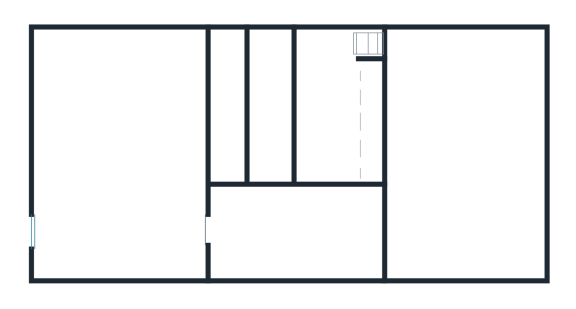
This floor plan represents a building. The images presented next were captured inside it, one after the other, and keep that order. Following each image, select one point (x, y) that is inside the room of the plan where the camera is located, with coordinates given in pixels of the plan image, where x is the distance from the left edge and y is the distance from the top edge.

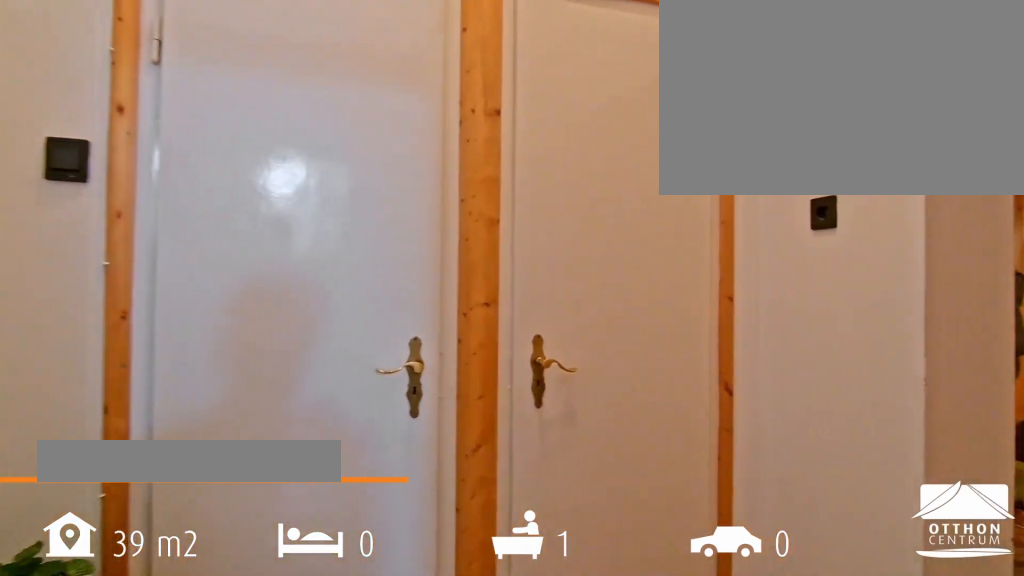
(296, 236)
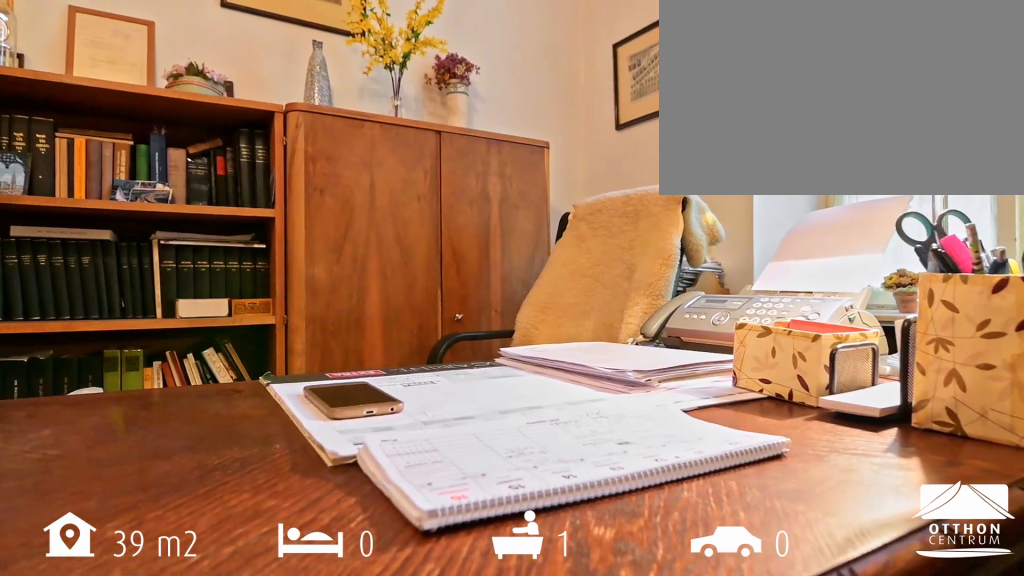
(468, 149)
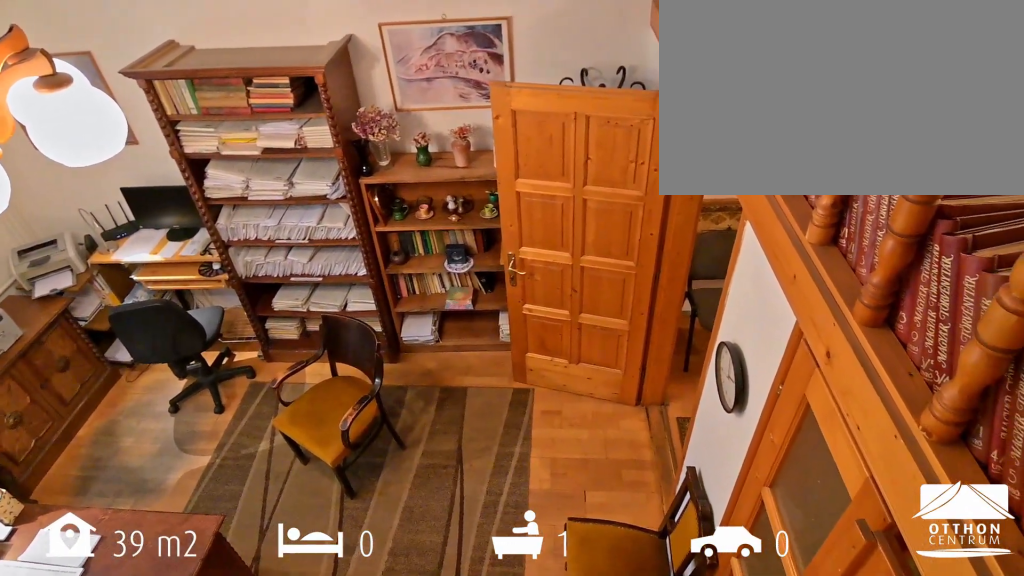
(468, 149)
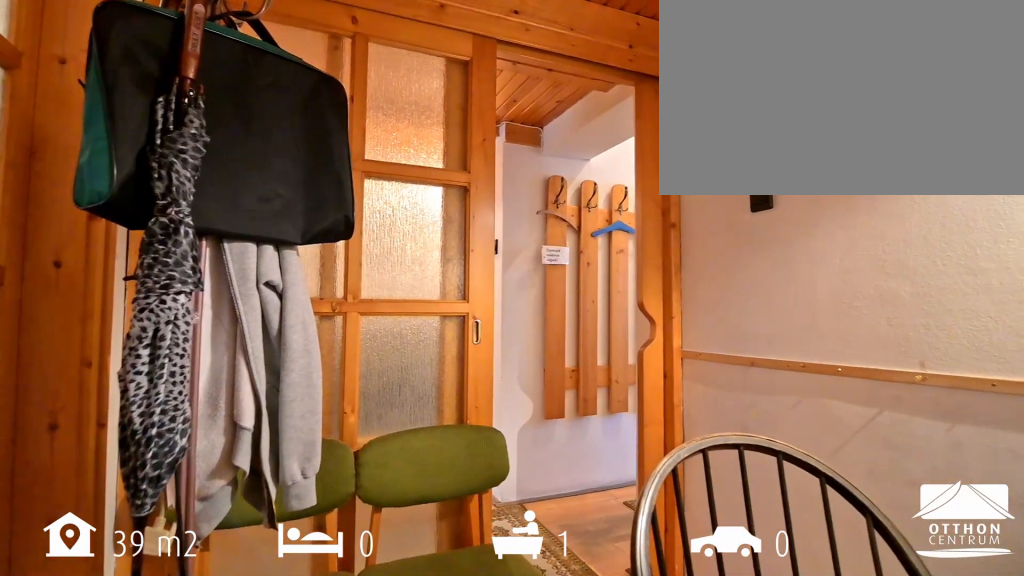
(332, 114)
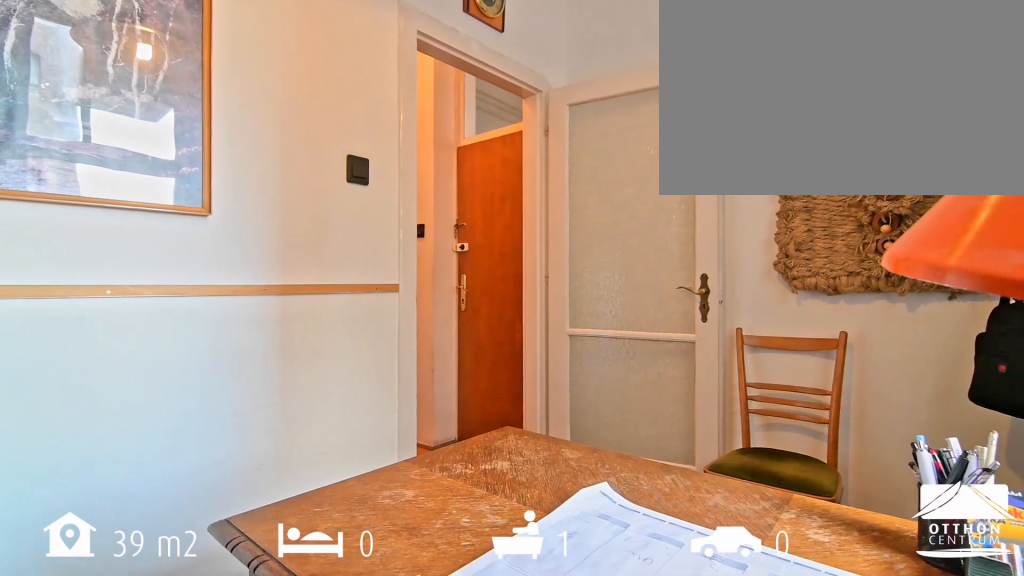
(119, 152)
